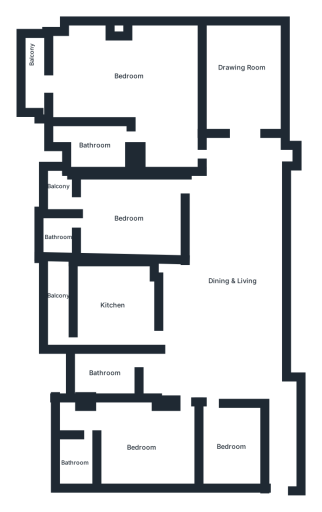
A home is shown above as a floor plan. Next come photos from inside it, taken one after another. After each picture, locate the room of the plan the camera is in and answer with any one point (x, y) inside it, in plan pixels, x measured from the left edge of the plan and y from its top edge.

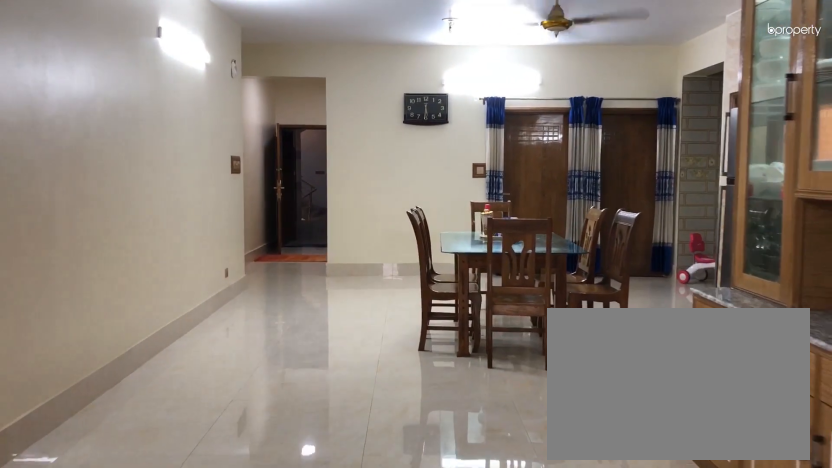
(226, 315)
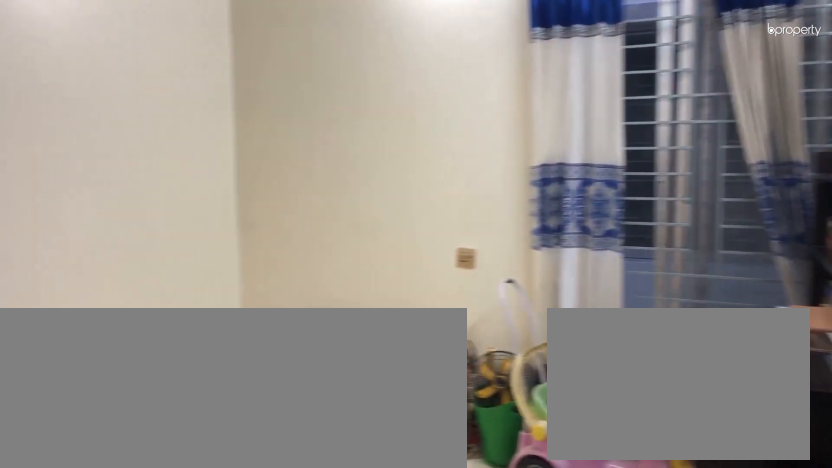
(232, 449)
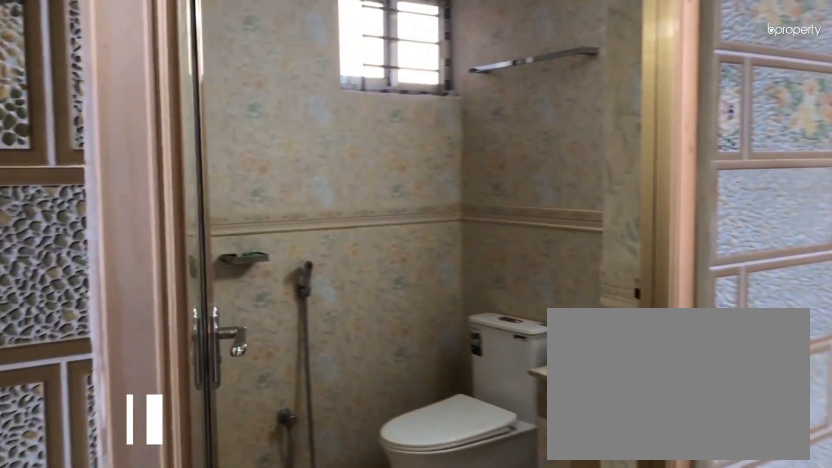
(76, 460)
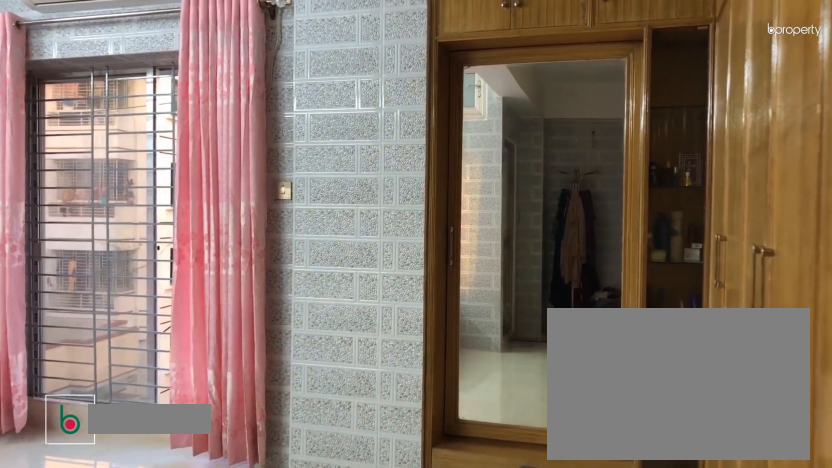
(139, 79)
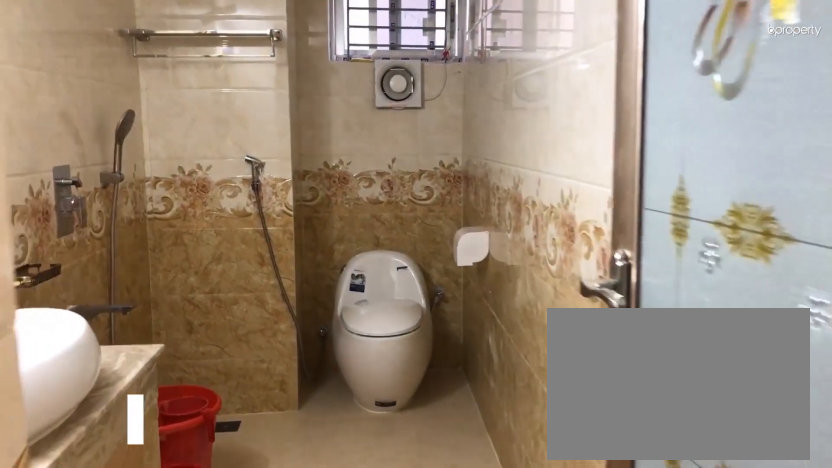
(94, 144)
